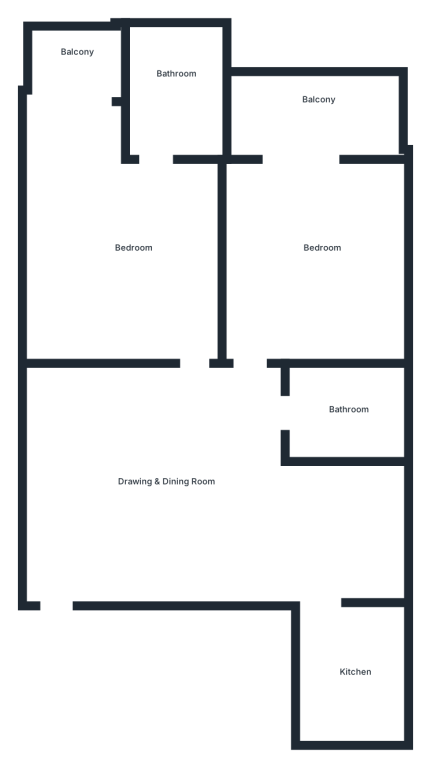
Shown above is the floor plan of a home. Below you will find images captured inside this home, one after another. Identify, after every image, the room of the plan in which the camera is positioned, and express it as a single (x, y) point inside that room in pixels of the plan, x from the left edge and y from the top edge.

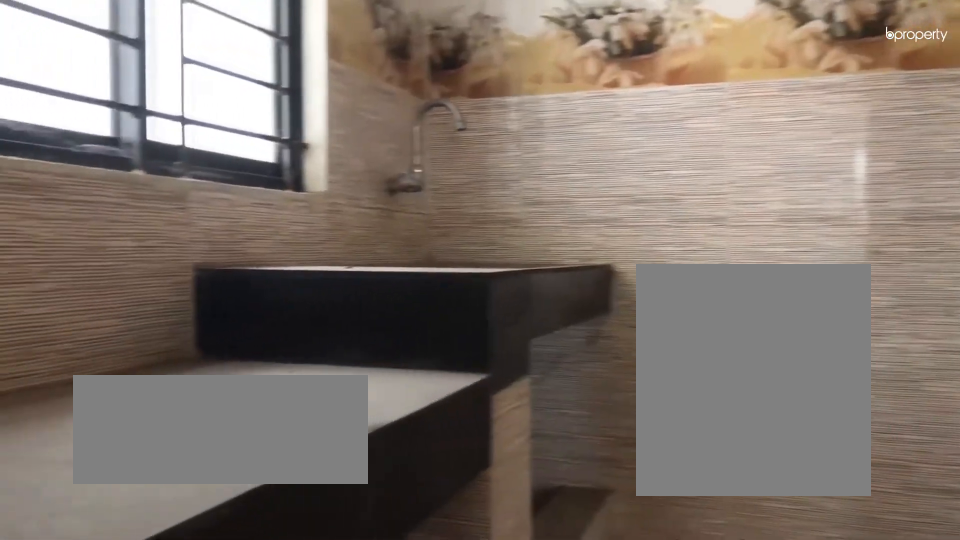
(353, 680)
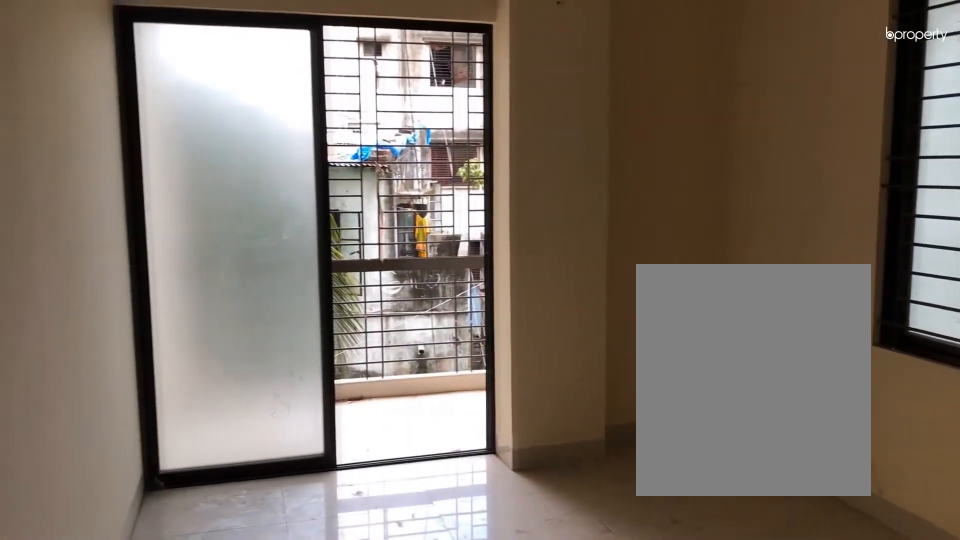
(322, 255)
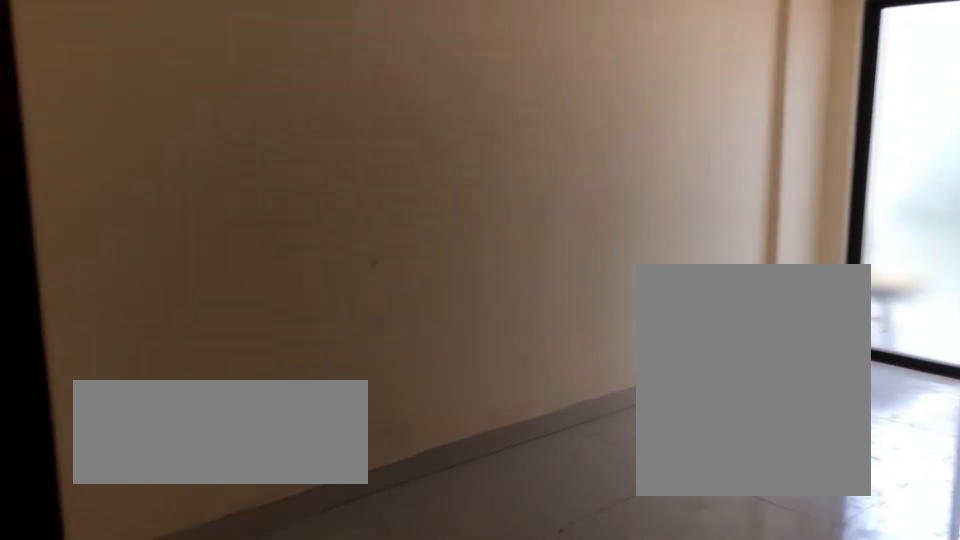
(140, 257)
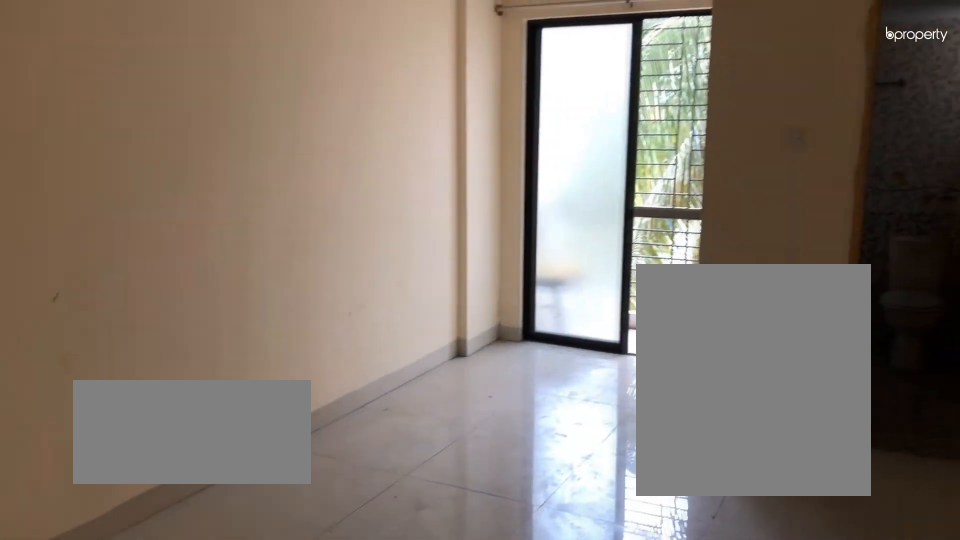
(140, 257)
